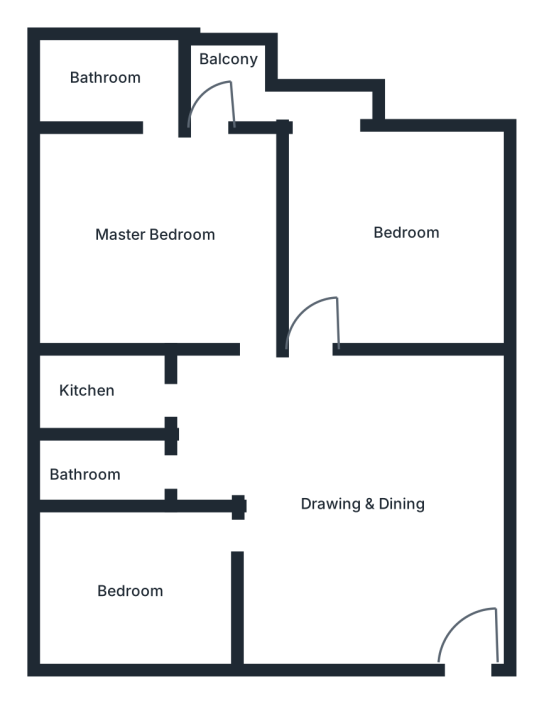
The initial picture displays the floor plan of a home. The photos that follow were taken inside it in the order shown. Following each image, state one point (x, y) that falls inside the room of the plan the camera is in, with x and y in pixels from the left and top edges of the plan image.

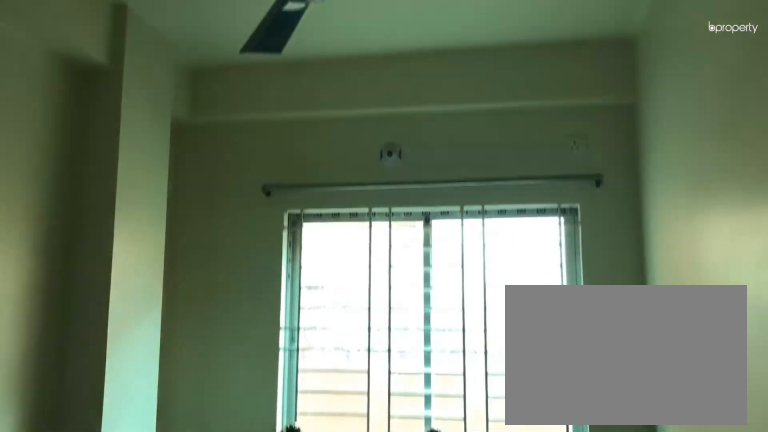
(140, 585)
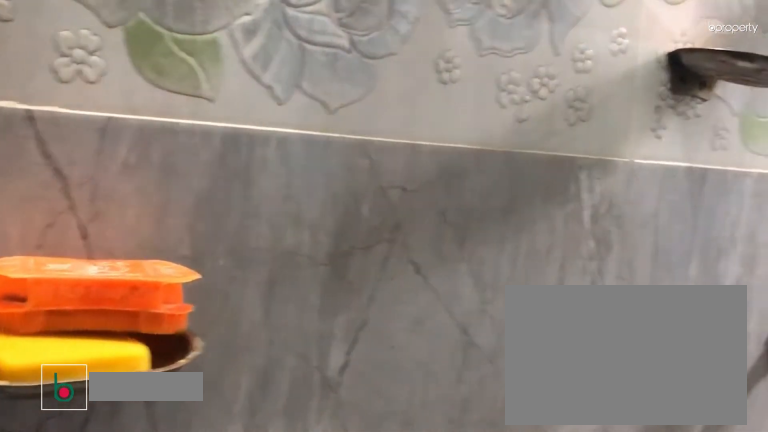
(96, 472)
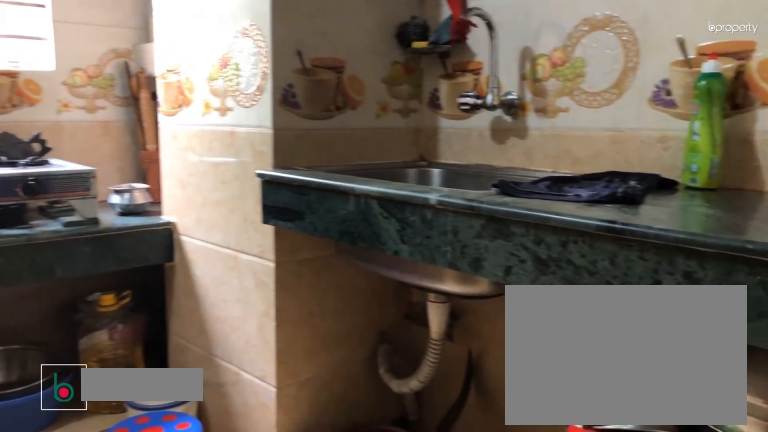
(85, 399)
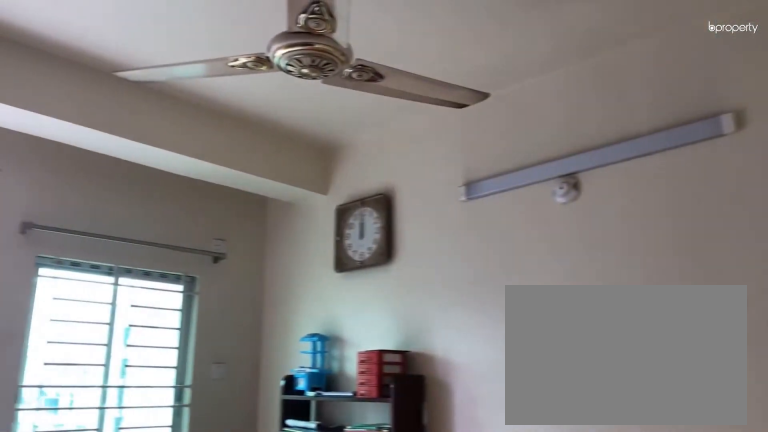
(403, 231)
